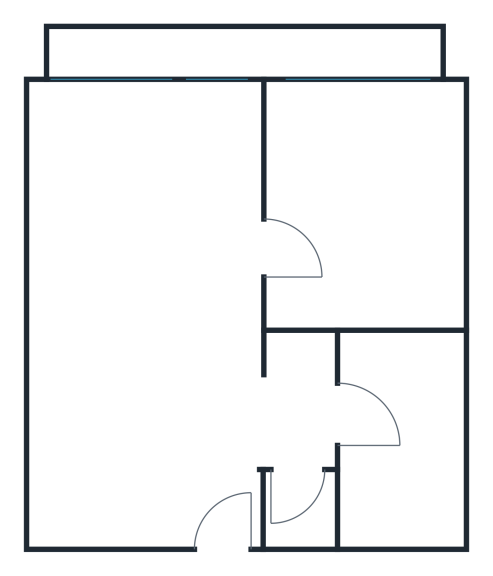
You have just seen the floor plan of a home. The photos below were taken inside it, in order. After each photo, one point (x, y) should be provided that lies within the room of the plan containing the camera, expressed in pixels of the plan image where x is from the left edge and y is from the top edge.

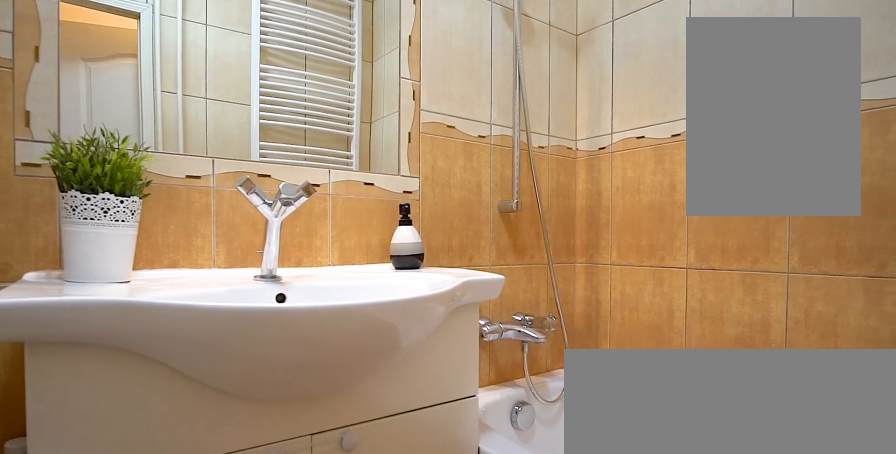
(389, 429)
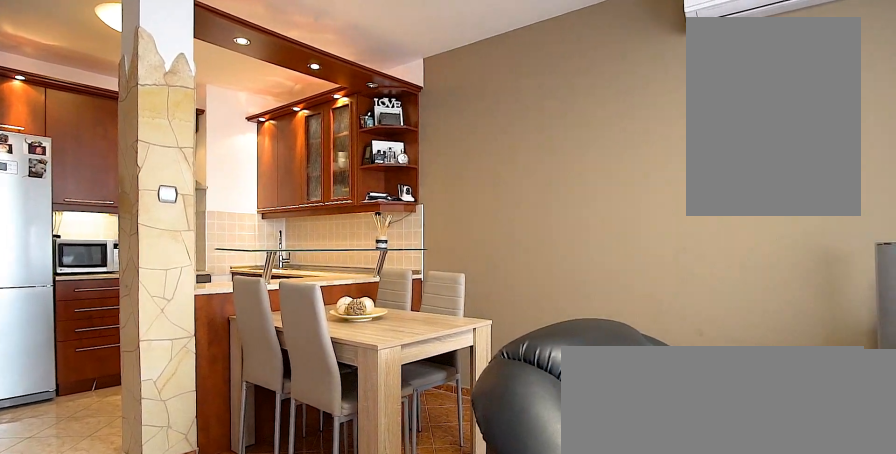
(154, 232)
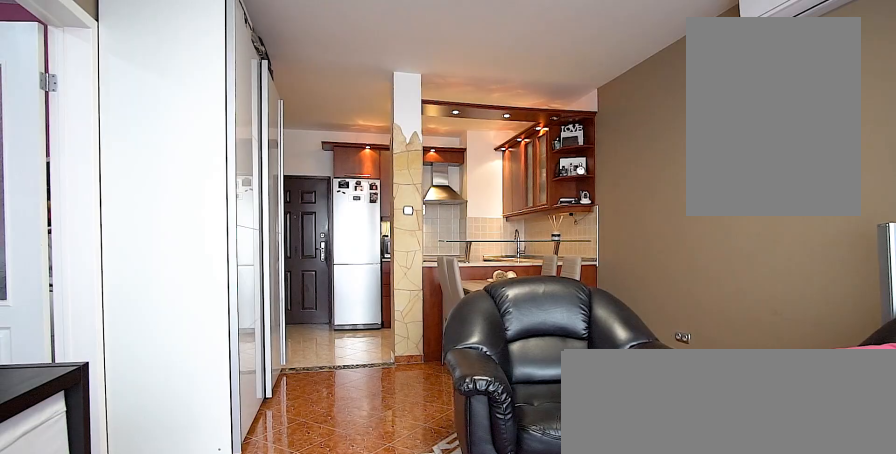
(154, 232)
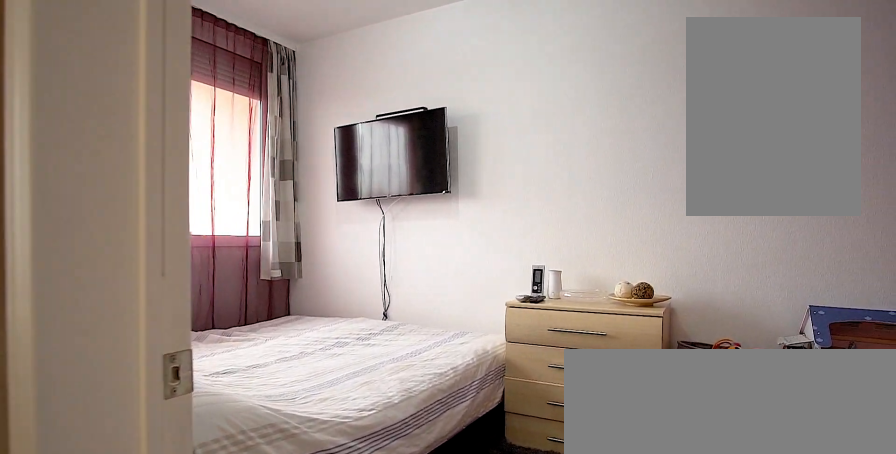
(358, 223)
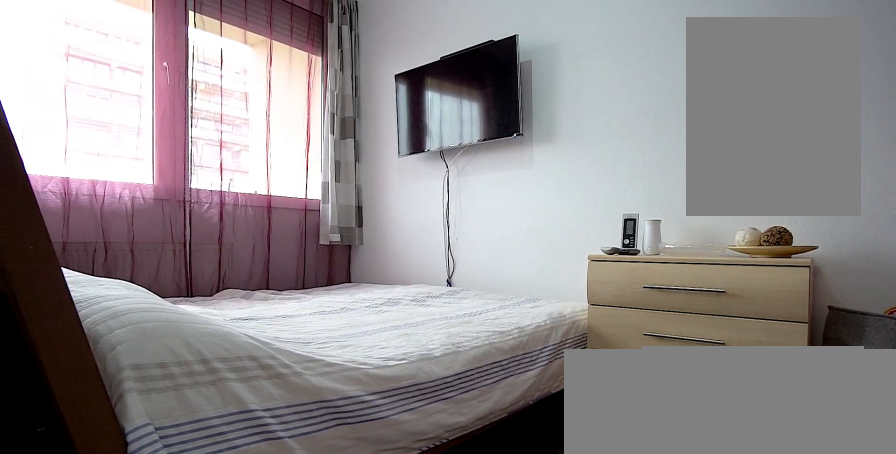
(358, 223)
